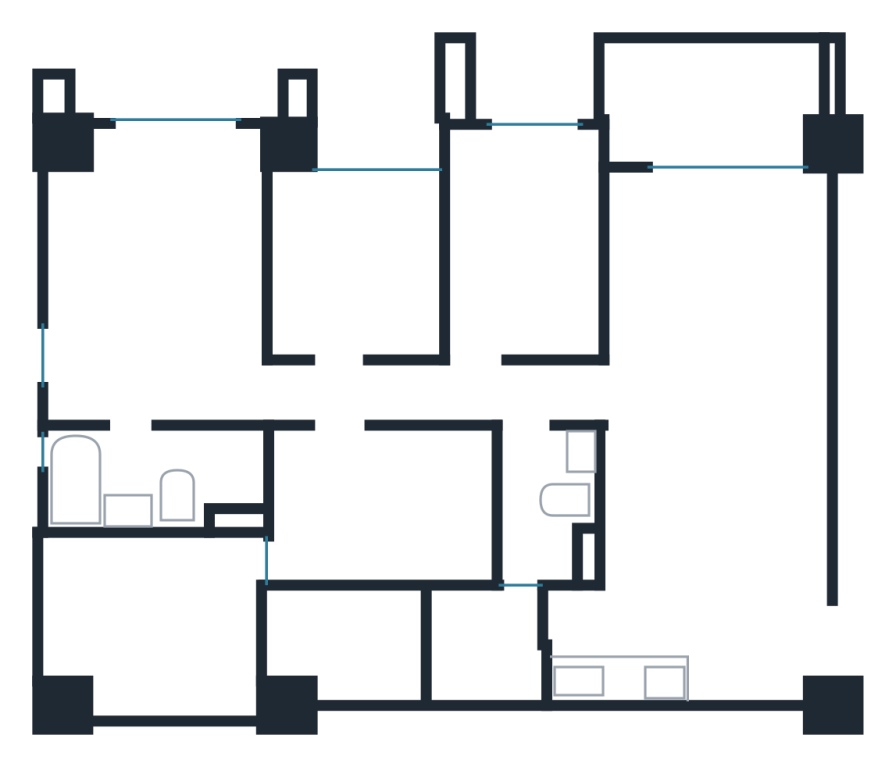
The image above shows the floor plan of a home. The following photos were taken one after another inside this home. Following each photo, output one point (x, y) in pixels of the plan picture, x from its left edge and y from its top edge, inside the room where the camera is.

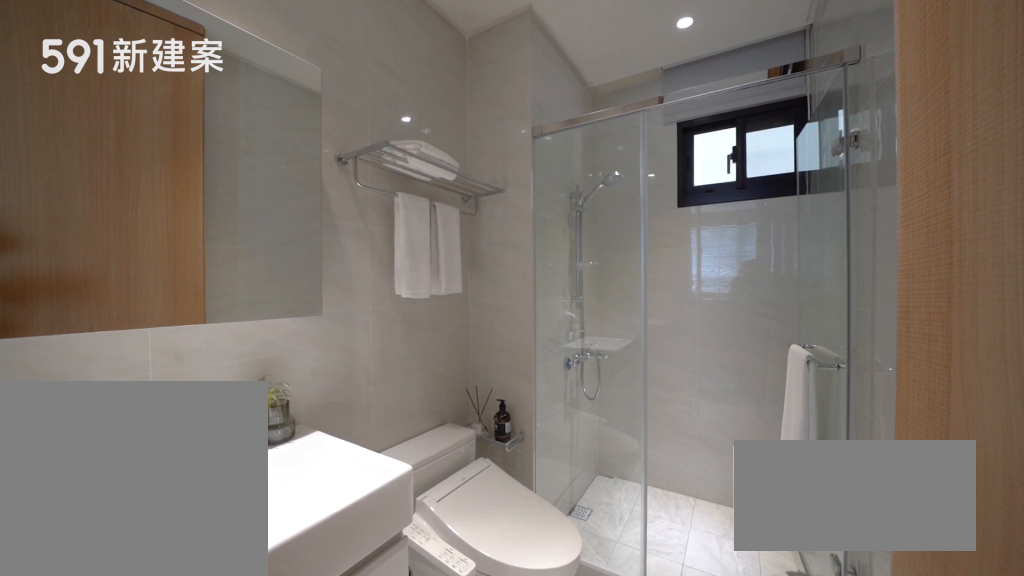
(546, 508)
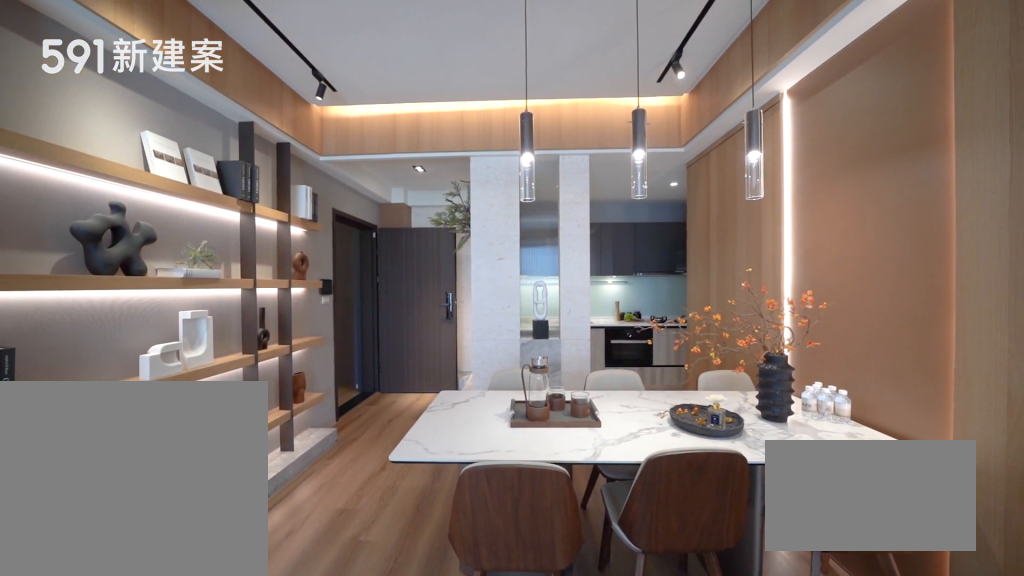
(712, 489)
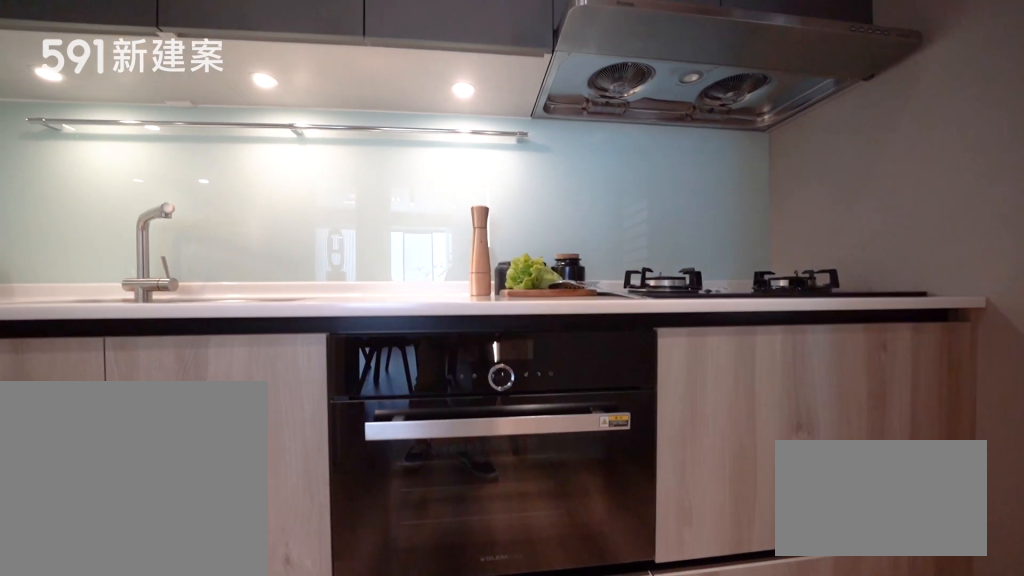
(643, 647)
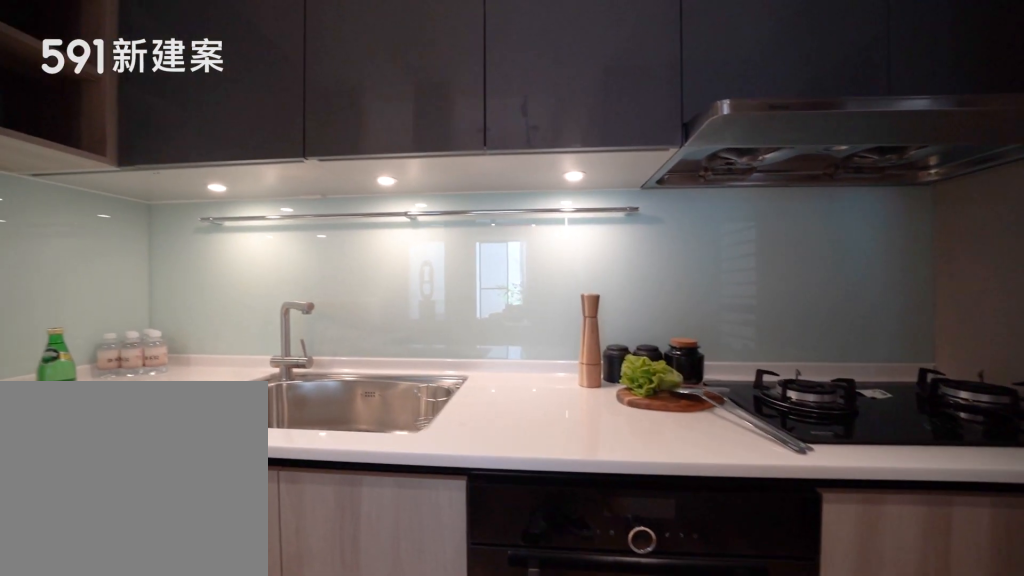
(643, 647)
